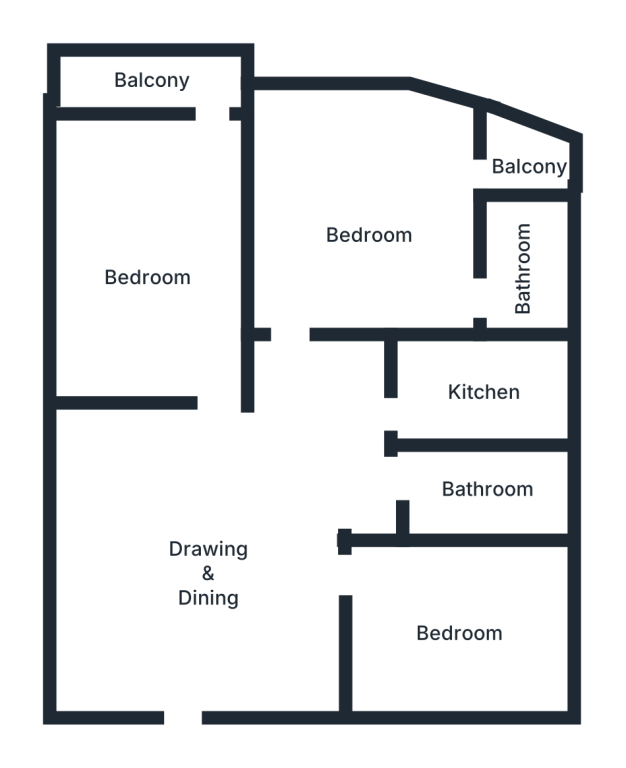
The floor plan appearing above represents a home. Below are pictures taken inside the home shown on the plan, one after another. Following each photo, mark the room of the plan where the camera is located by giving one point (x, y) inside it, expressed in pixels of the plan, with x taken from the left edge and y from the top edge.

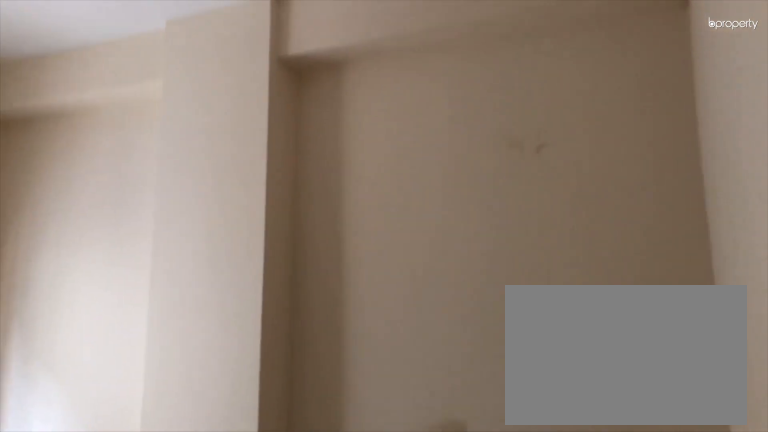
(462, 633)
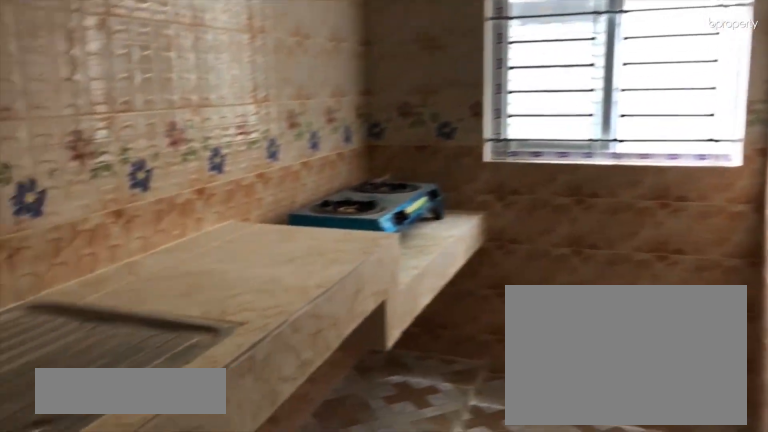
(484, 393)
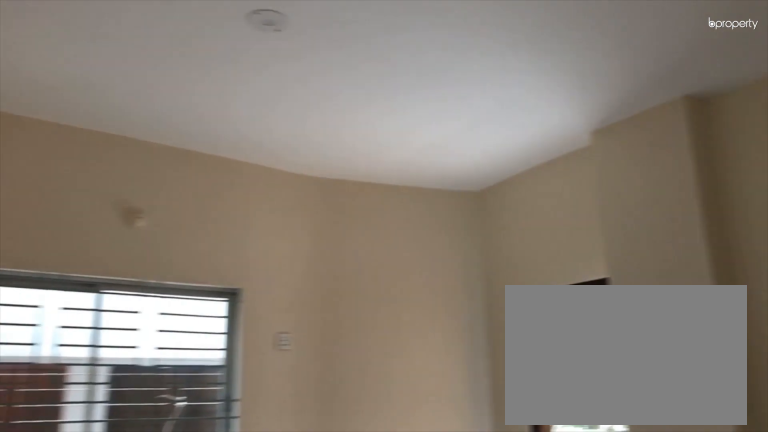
(376, 232)
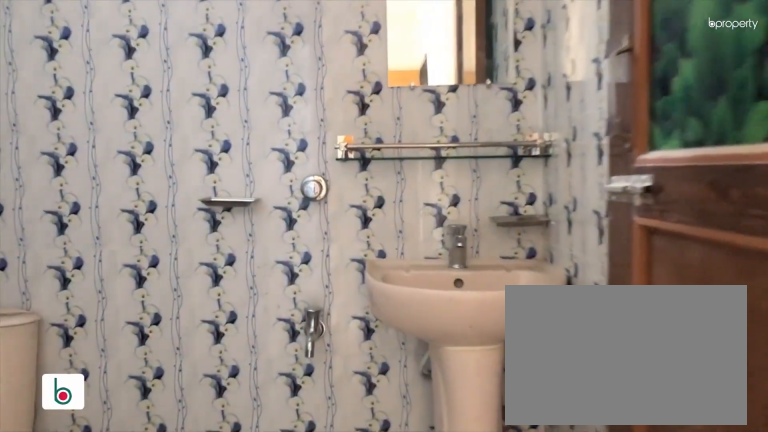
(520, 256)
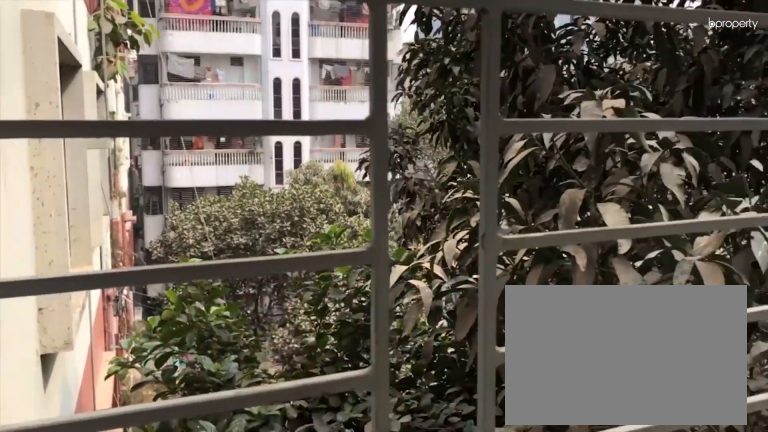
(519, 160)
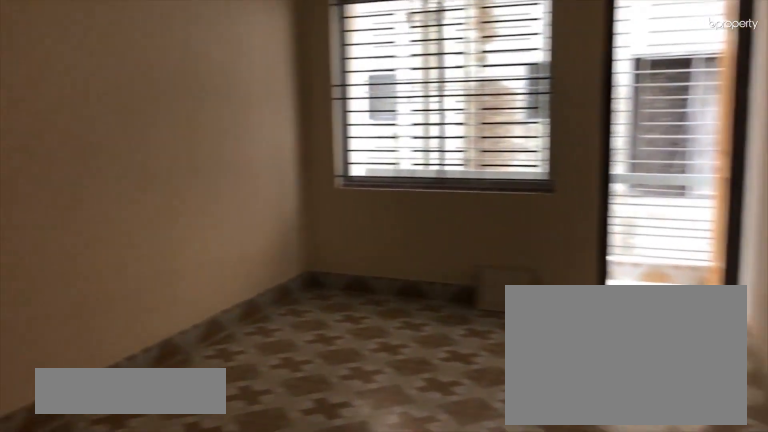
(137, 272)
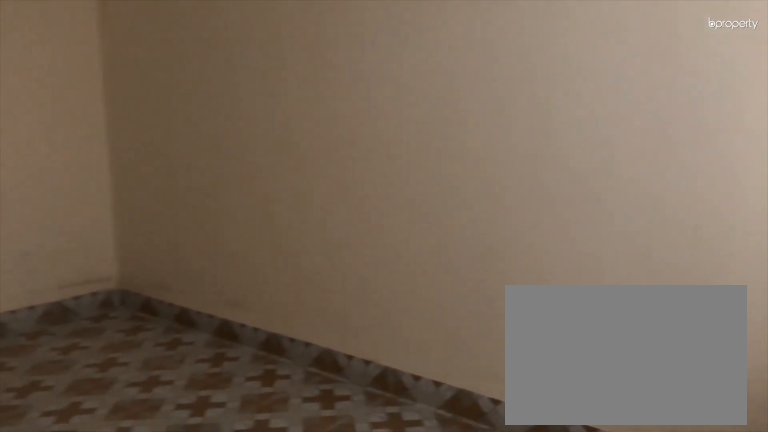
(136, 273)
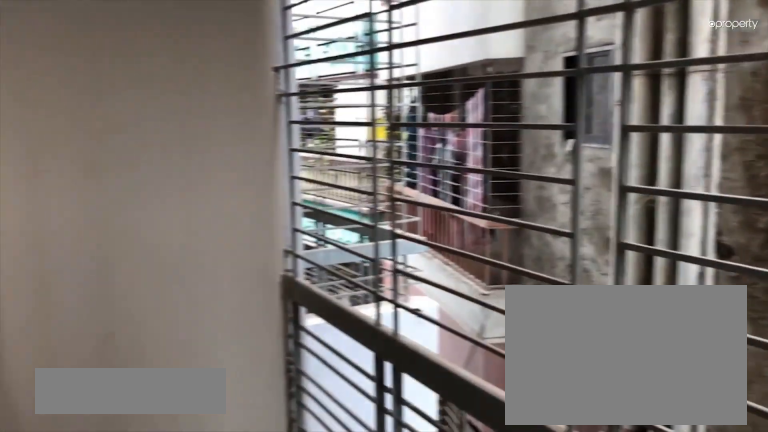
(150, 79)
